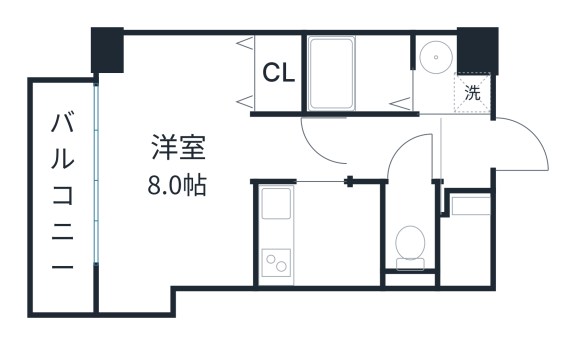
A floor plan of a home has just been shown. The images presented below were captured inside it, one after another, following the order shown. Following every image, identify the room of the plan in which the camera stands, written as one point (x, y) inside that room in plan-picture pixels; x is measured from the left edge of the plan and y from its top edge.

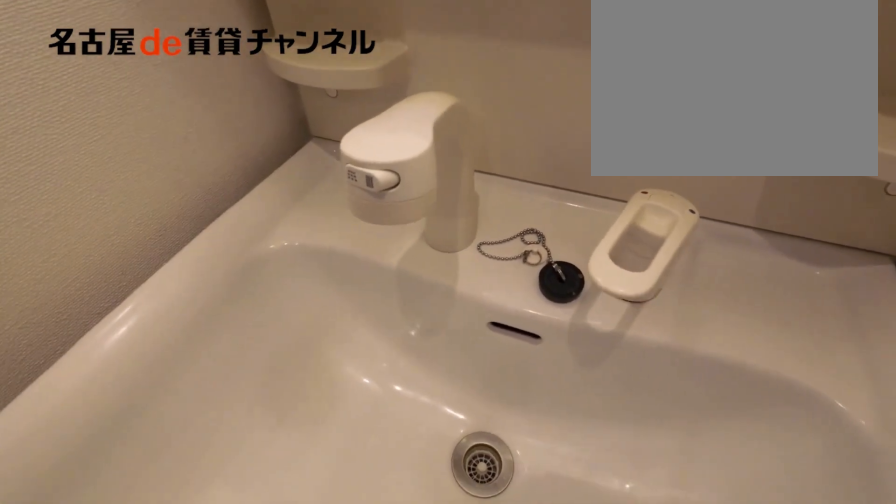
(448, 78)
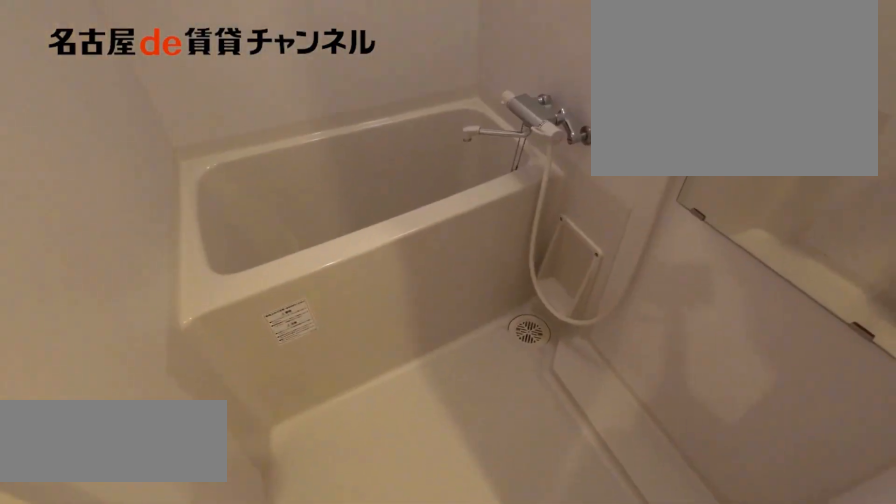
(359, 73)
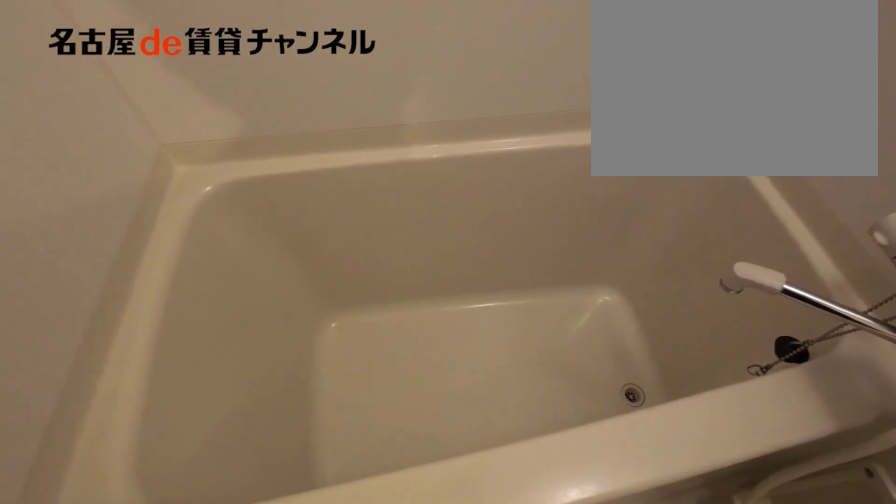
(359, 73)
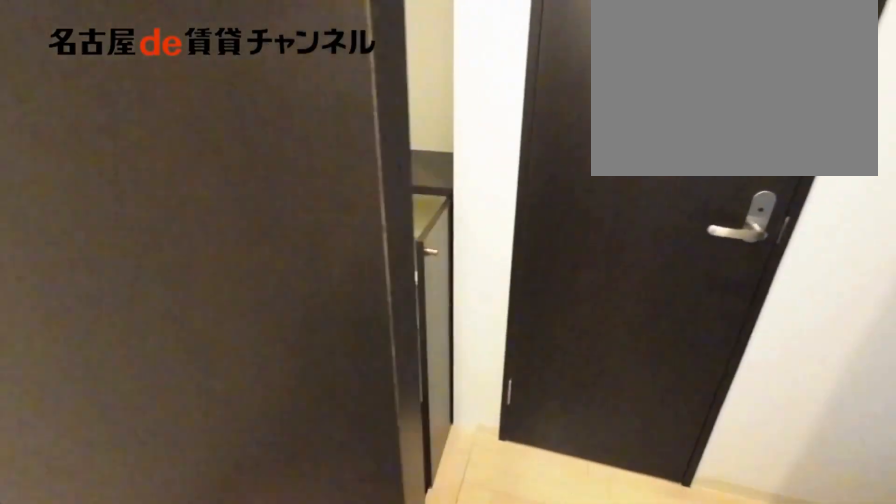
(448, 78)
